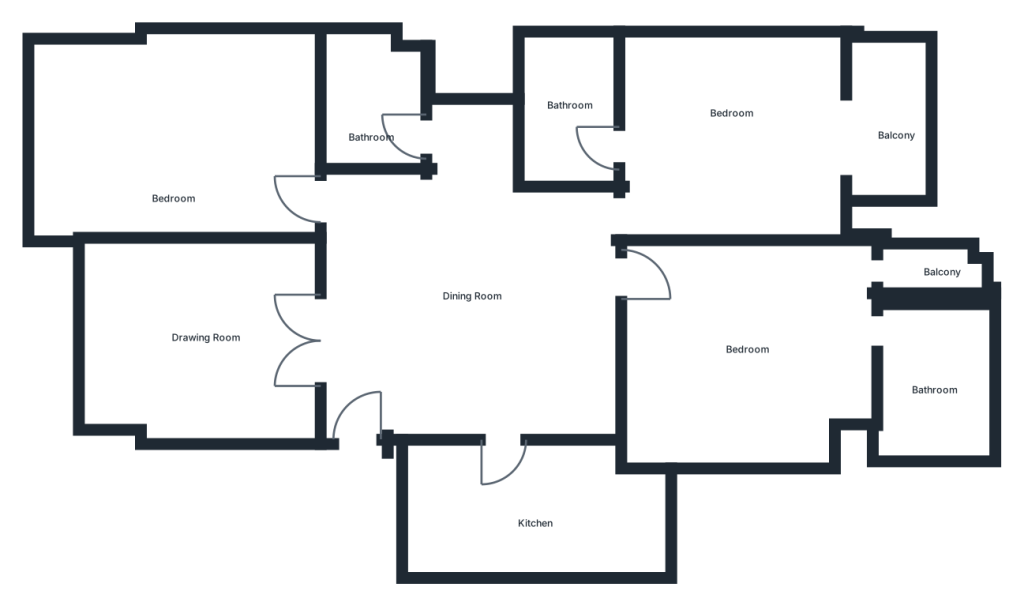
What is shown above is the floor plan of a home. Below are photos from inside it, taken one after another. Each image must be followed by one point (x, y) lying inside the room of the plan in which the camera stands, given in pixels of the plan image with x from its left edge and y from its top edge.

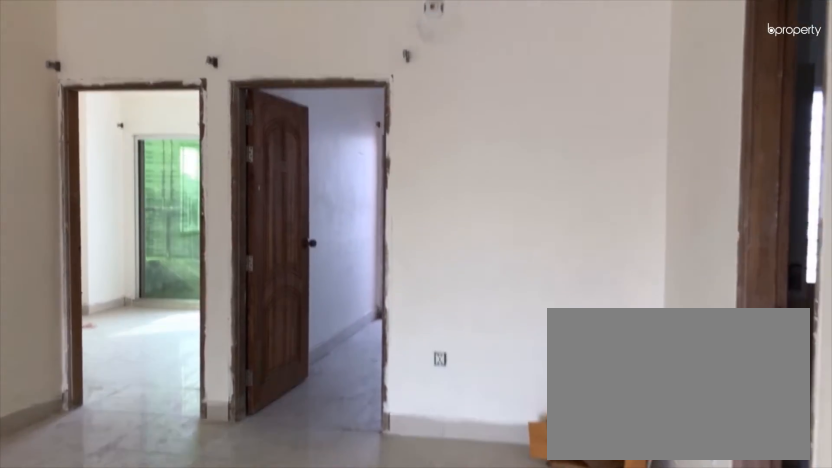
(452, 317)
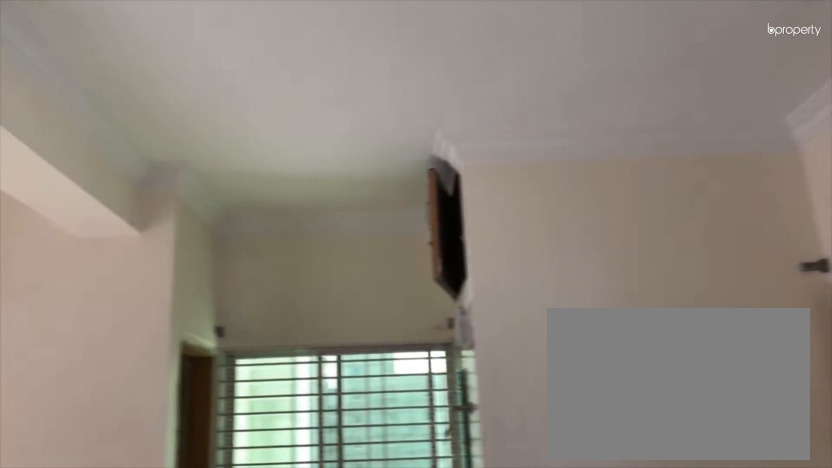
(452, 317)
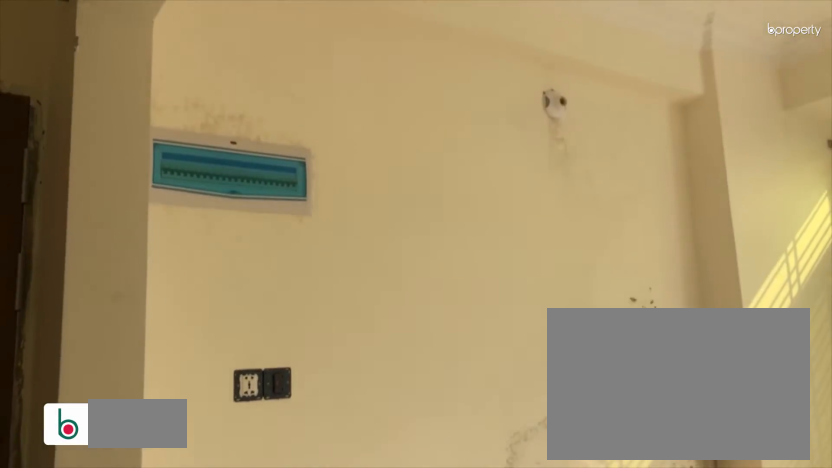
(192, 354)
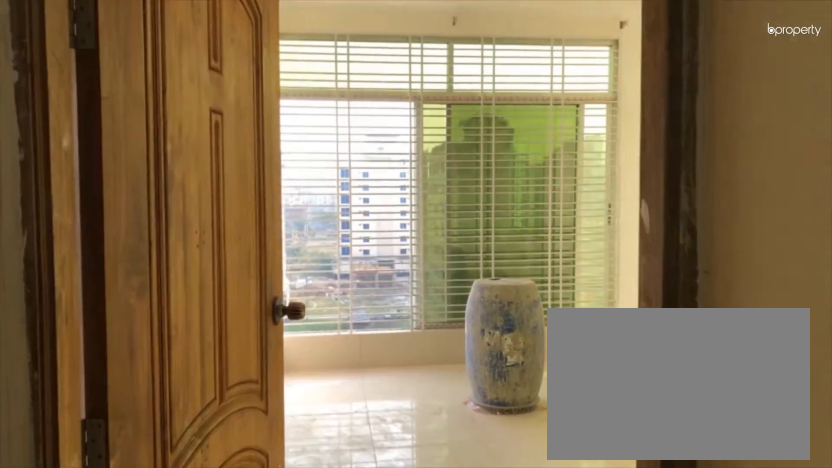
(331, 204)
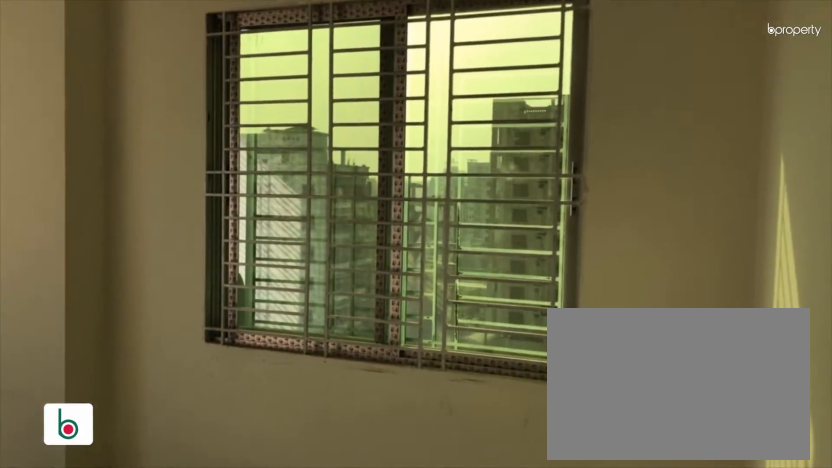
(172, 150)
